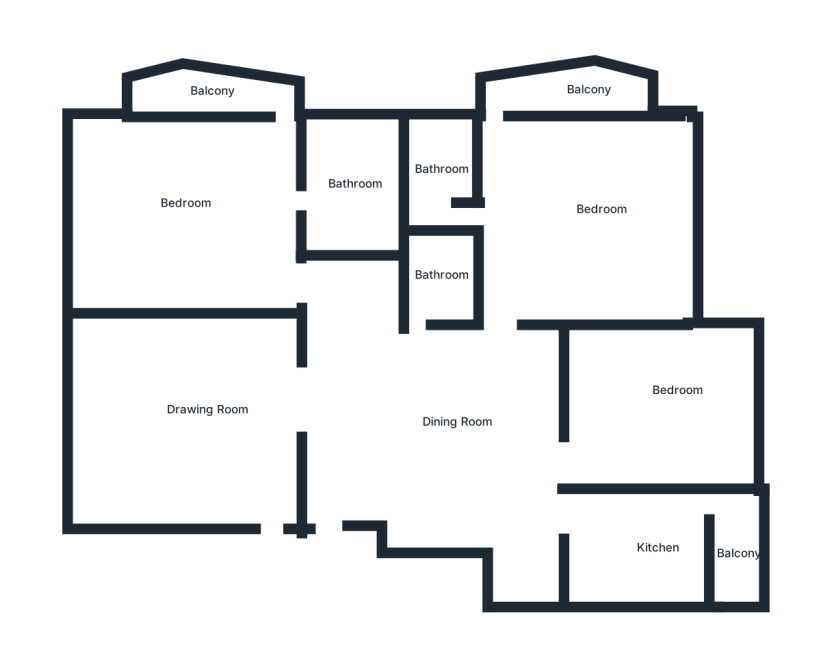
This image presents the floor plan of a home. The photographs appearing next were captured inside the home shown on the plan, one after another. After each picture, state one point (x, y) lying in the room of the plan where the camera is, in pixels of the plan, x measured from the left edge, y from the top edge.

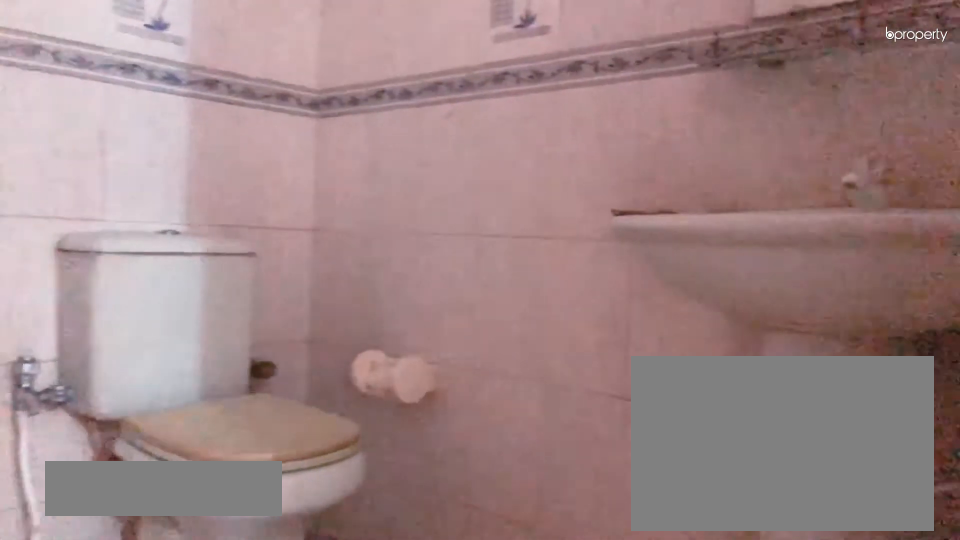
(434, 280)
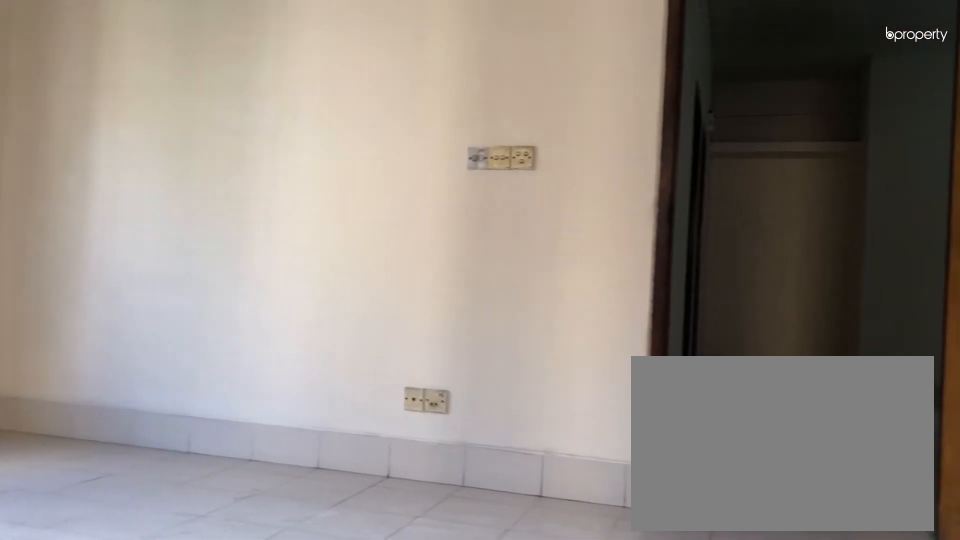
(586, 209)
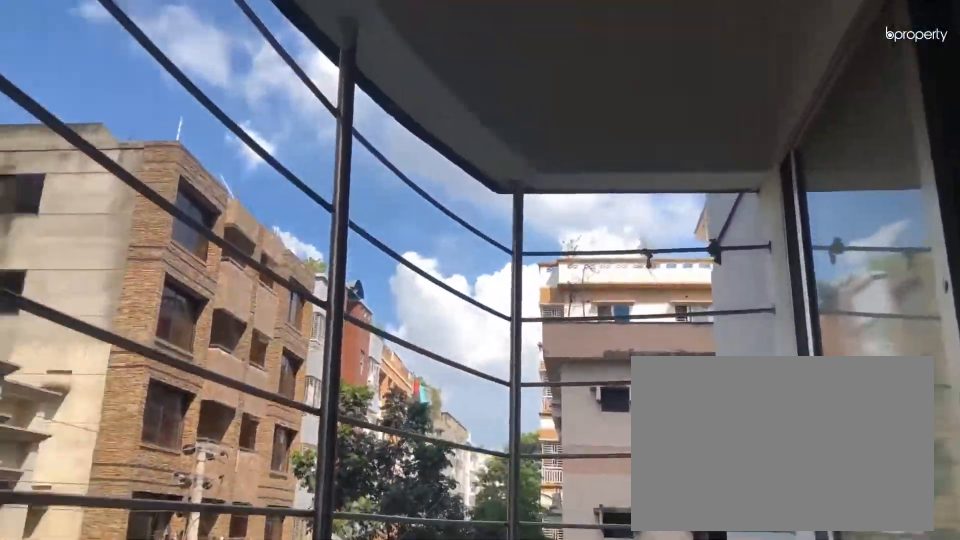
(580, 91)
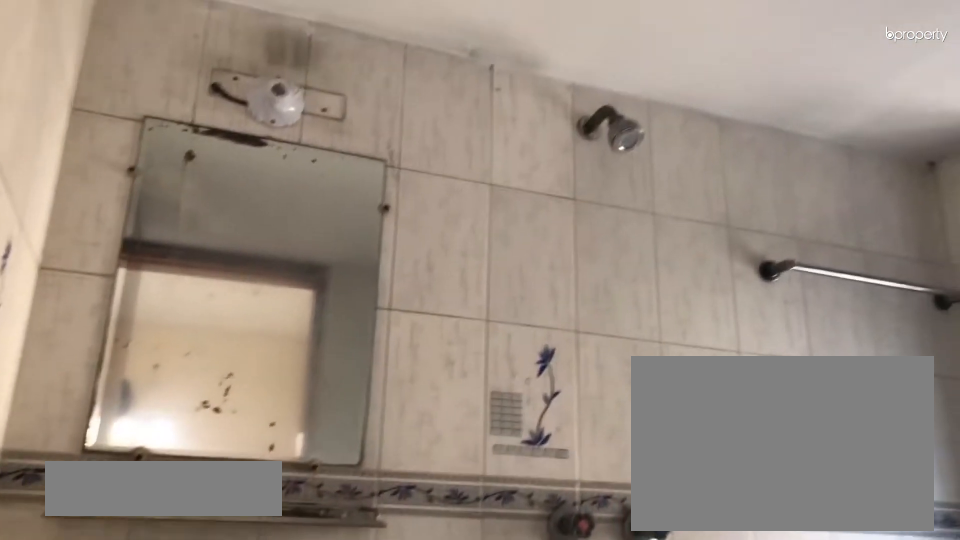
(431, 179)
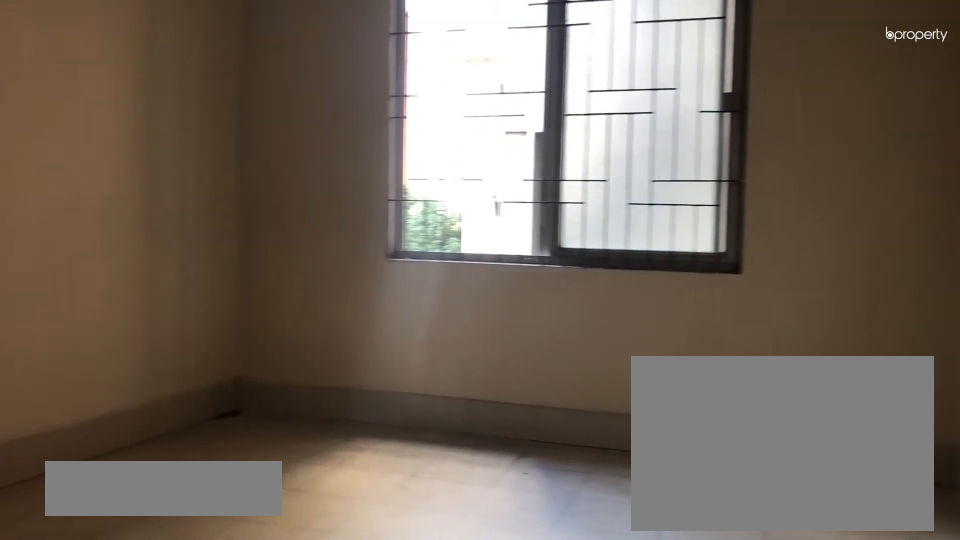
(661, 395)
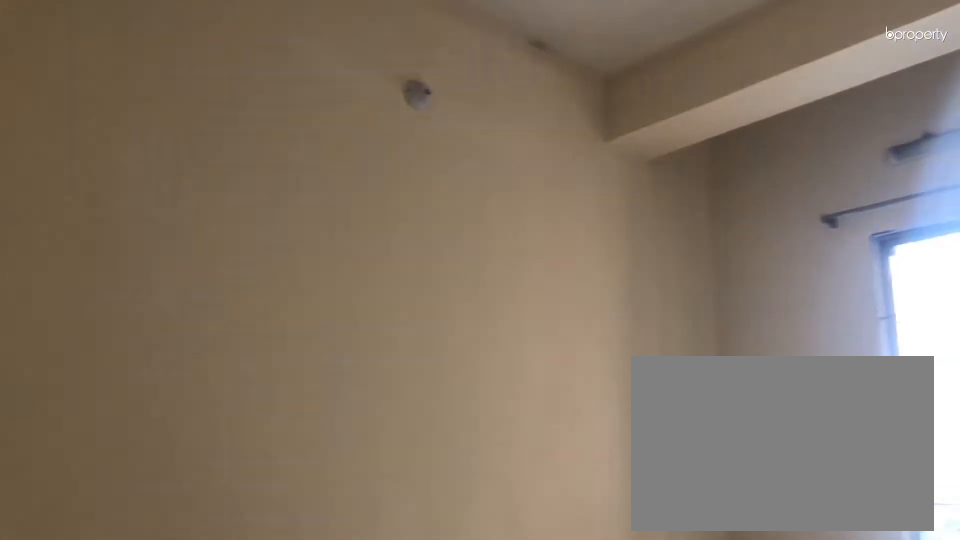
(661, 395)
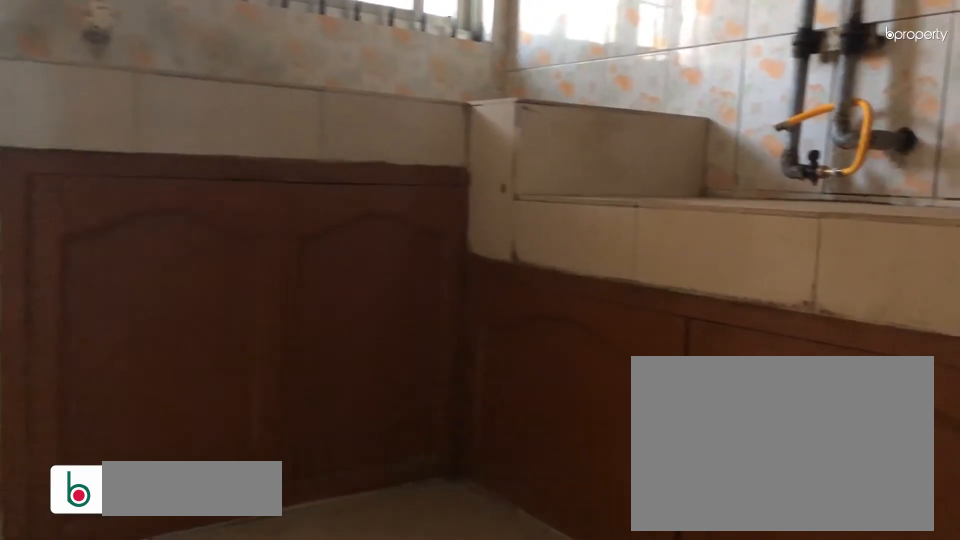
(662, 555)
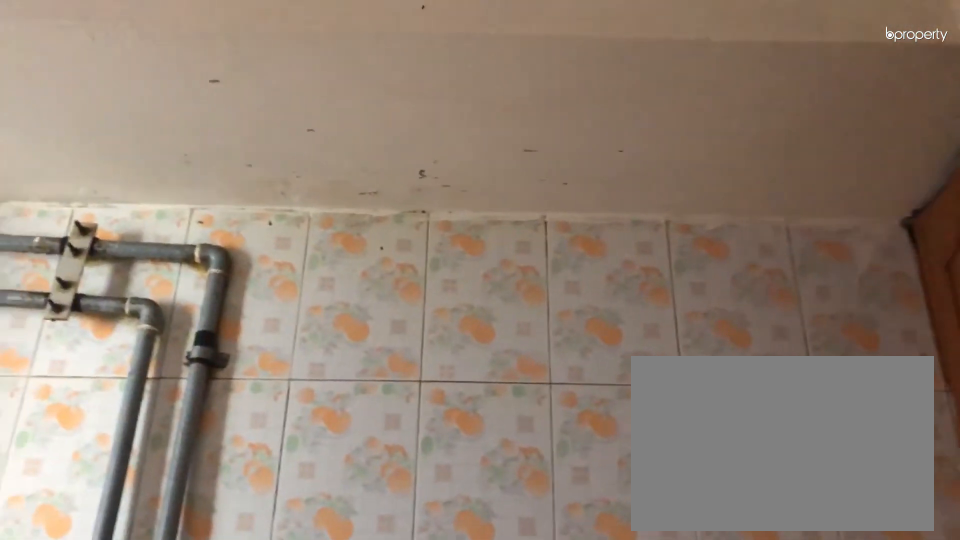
(662, 555)
